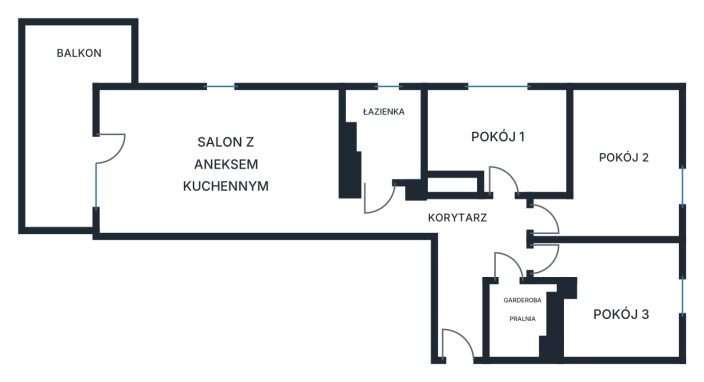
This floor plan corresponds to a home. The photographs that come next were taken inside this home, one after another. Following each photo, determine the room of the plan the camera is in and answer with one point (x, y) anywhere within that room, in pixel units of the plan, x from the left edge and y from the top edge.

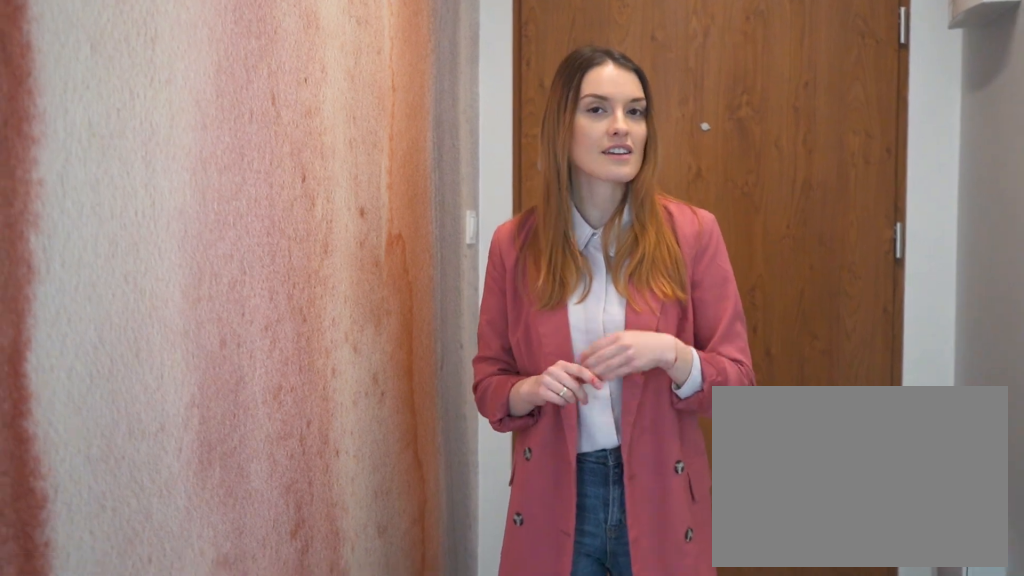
(453, 247)
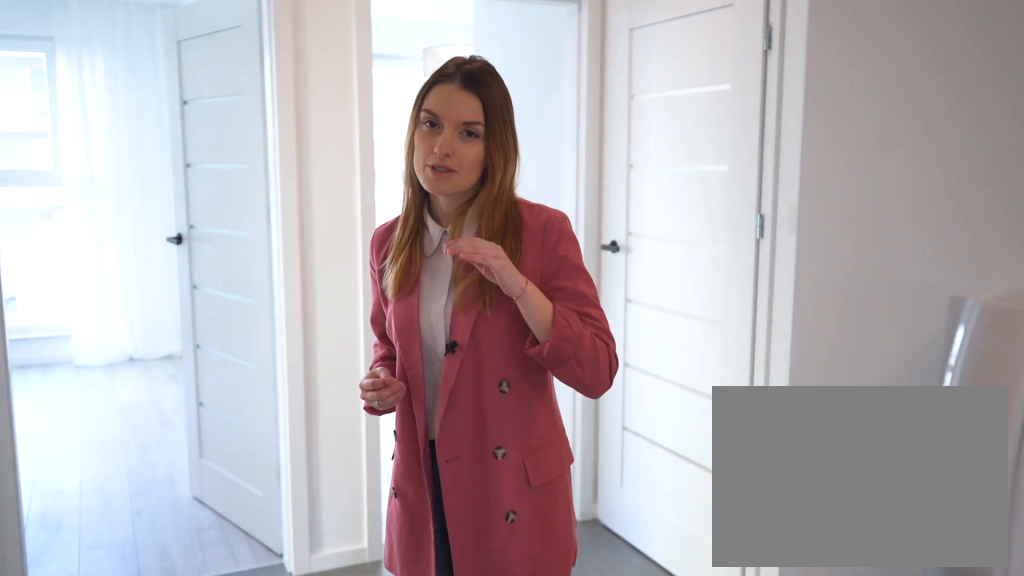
(453, 247)
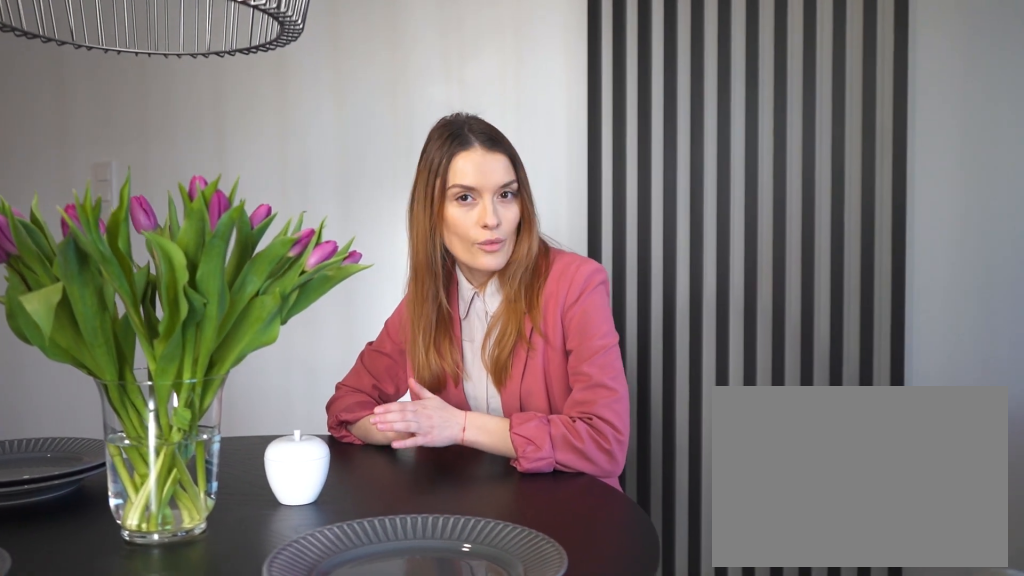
(218, 161)
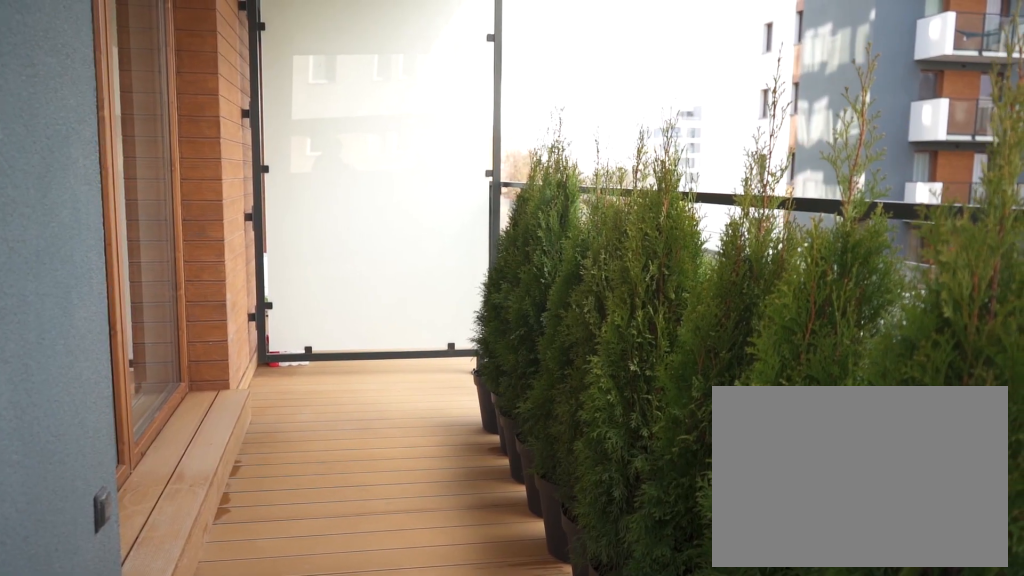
(68, 116)
